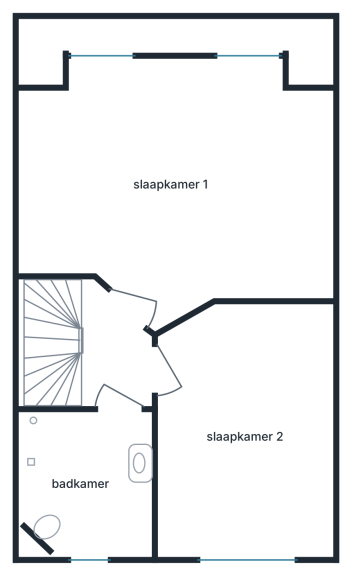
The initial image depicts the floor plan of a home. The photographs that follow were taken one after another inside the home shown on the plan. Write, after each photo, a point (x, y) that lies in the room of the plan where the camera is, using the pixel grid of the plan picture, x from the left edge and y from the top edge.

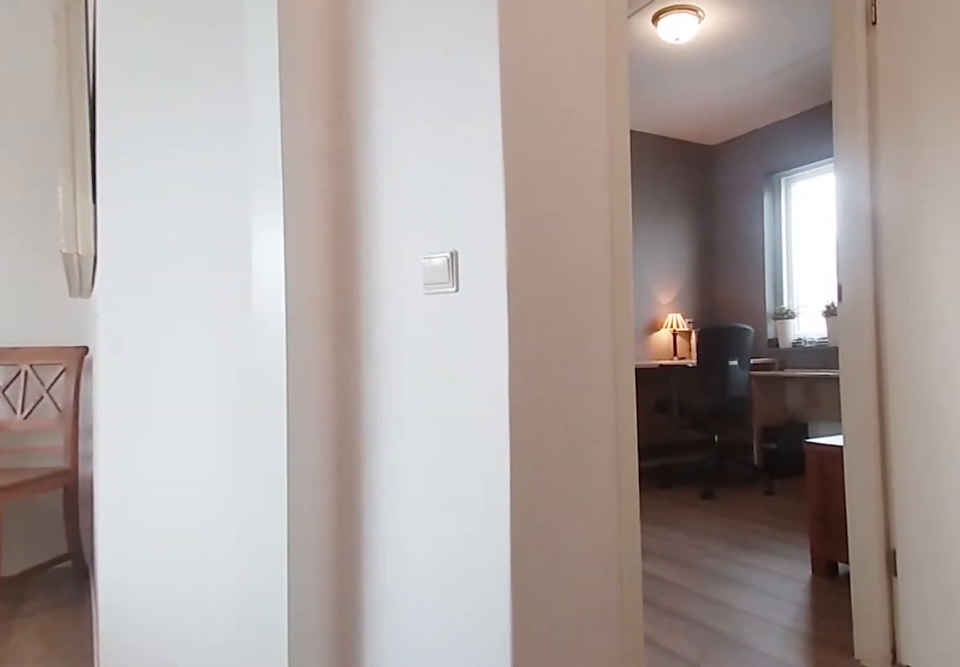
(113, 353)
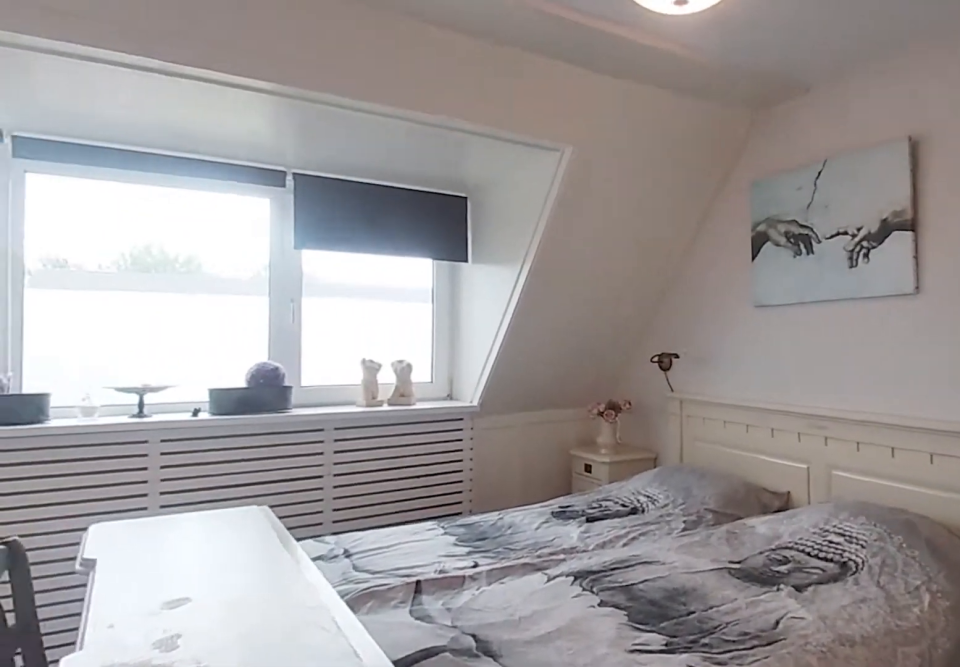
(179, 182)
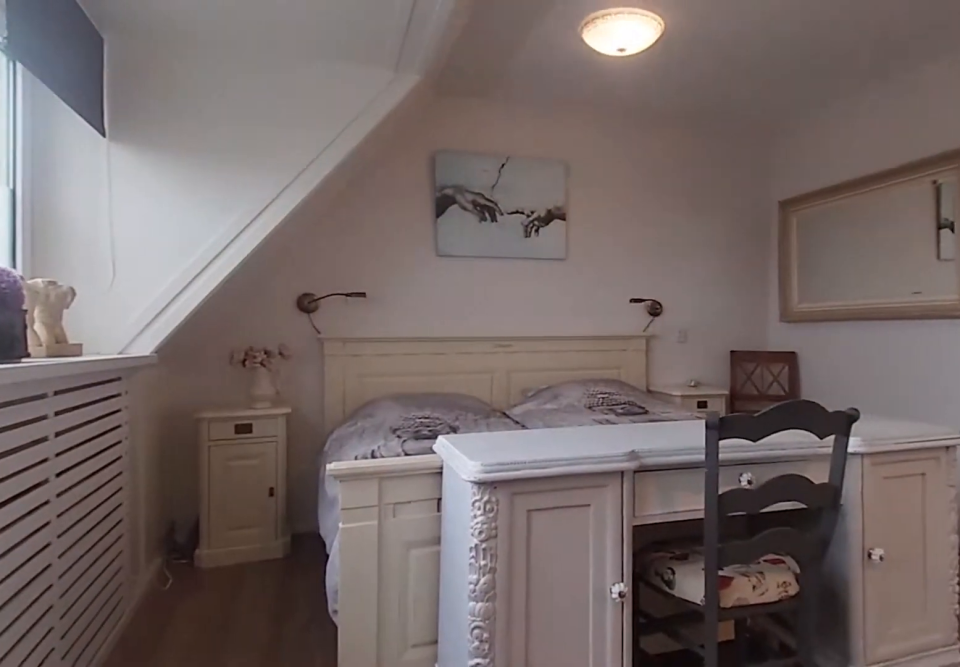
(179, 182)
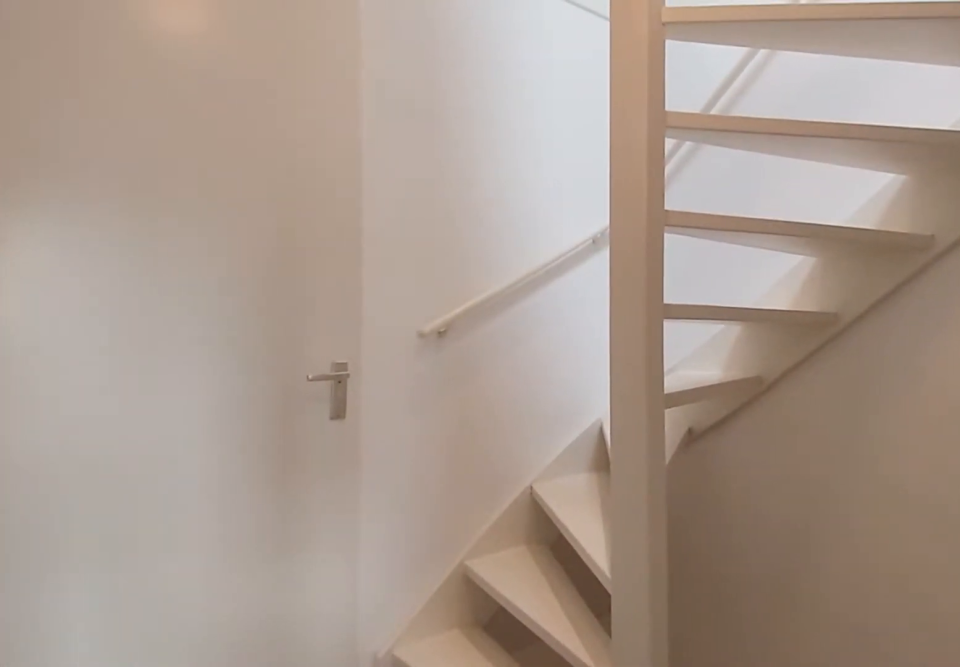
(113, 354)
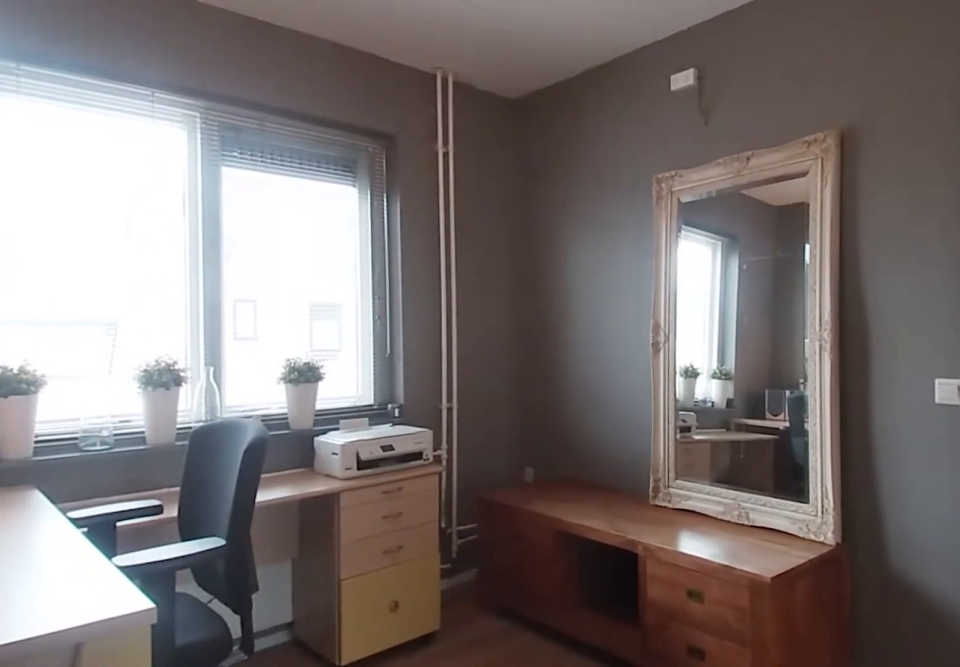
(245, 431)
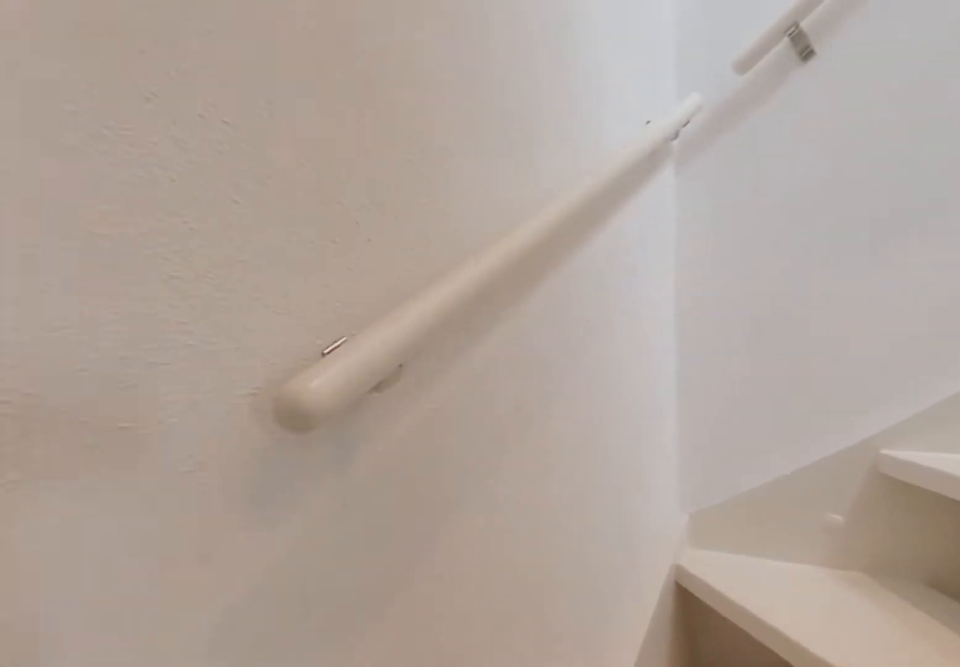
(113, 354)
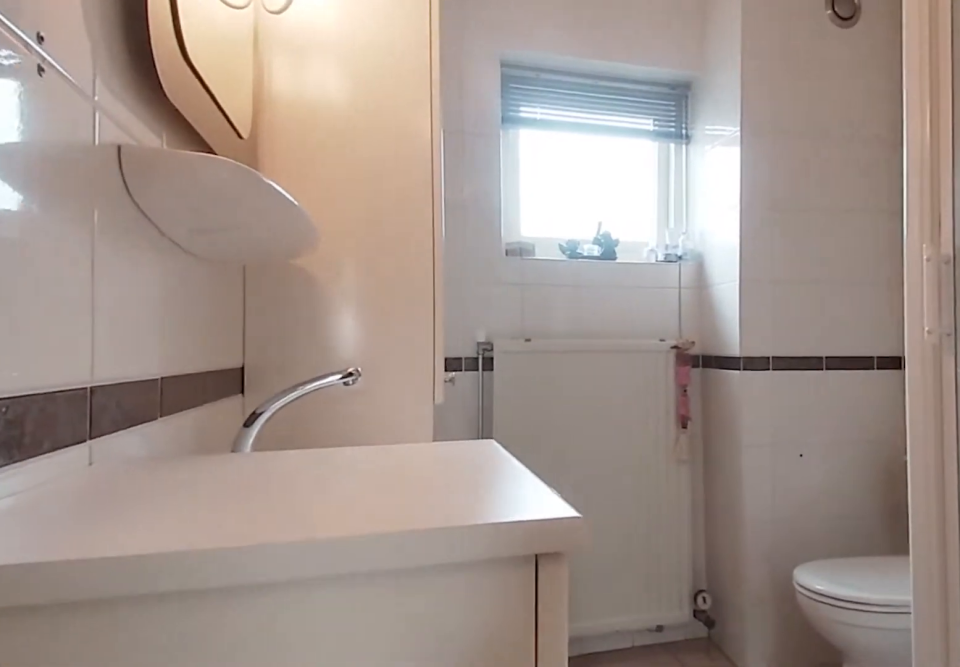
(88, 481)
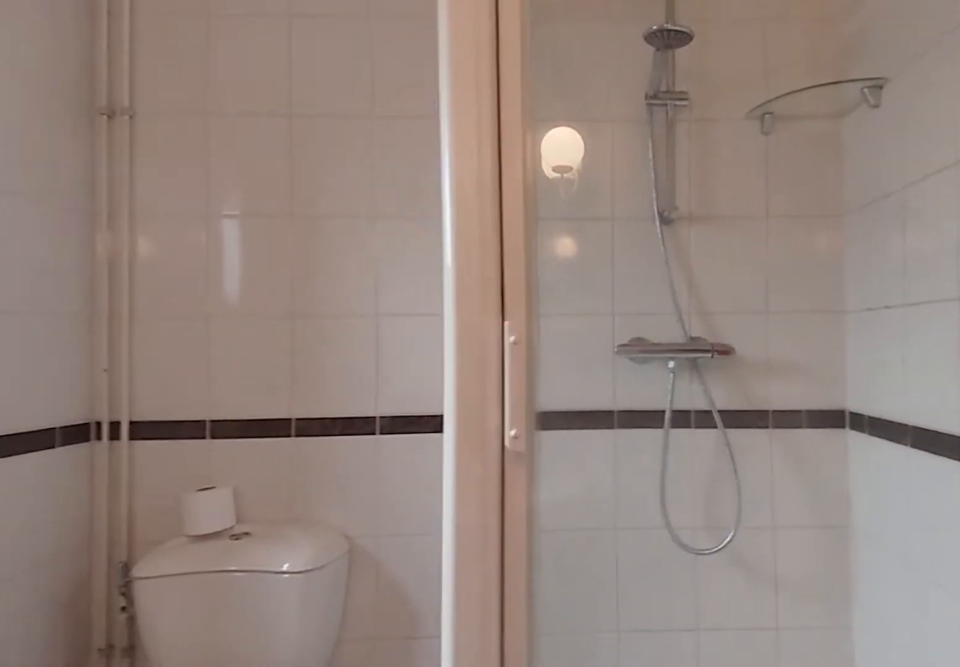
(88, 481)
